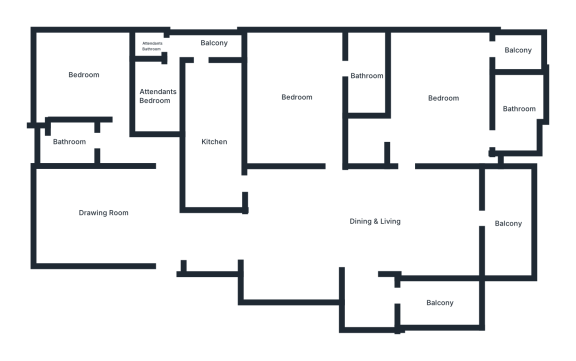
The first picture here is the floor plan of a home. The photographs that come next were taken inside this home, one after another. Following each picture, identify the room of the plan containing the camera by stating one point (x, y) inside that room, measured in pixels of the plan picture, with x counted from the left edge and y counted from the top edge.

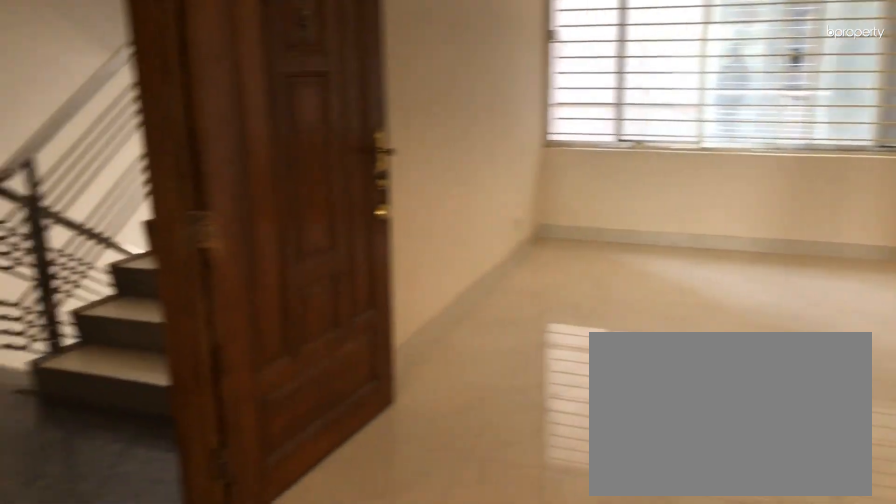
(105, 213)
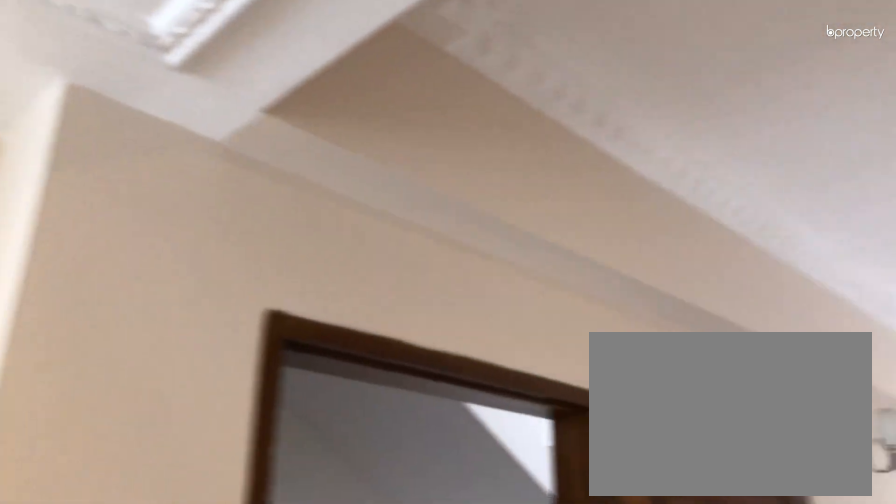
(105, 213)
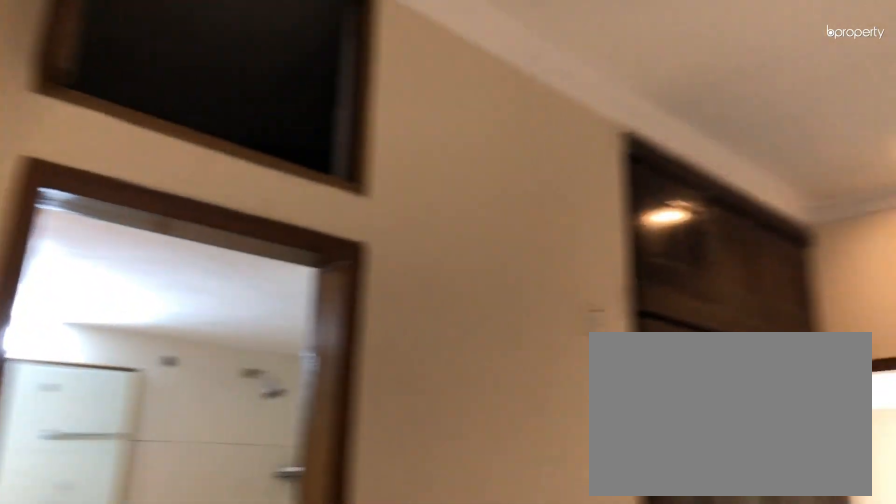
(297, 97)
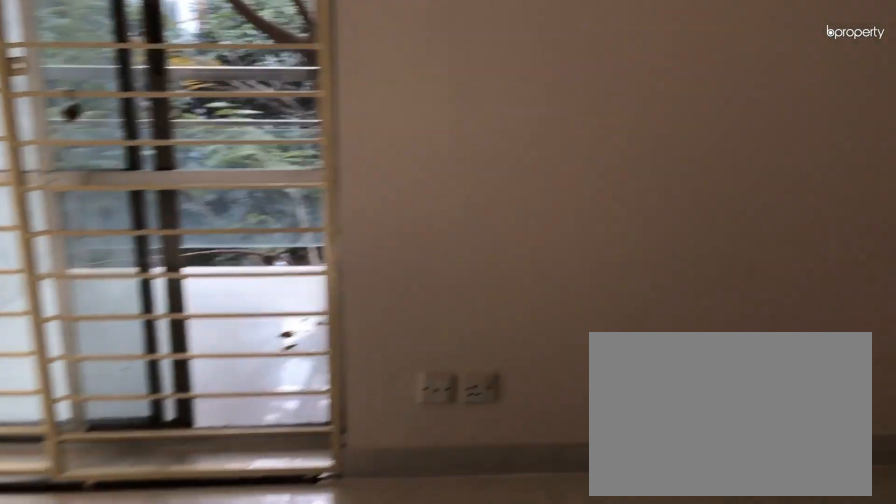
(444, 99)
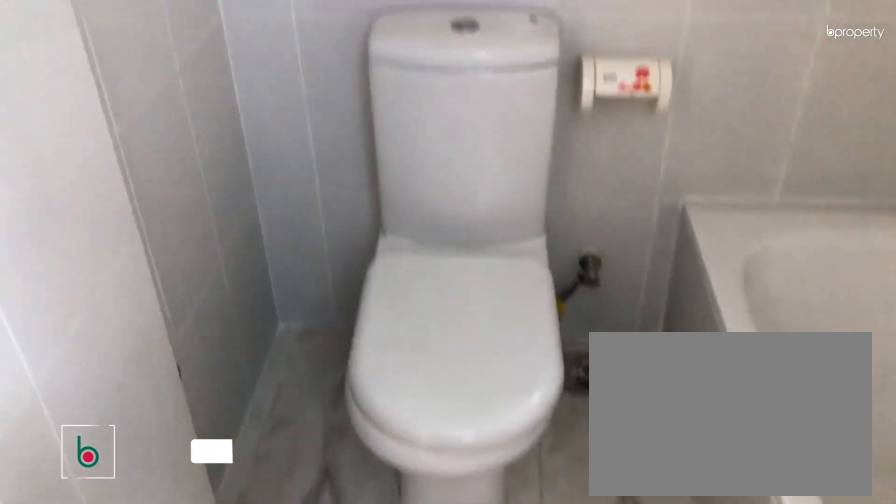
(519, 109)
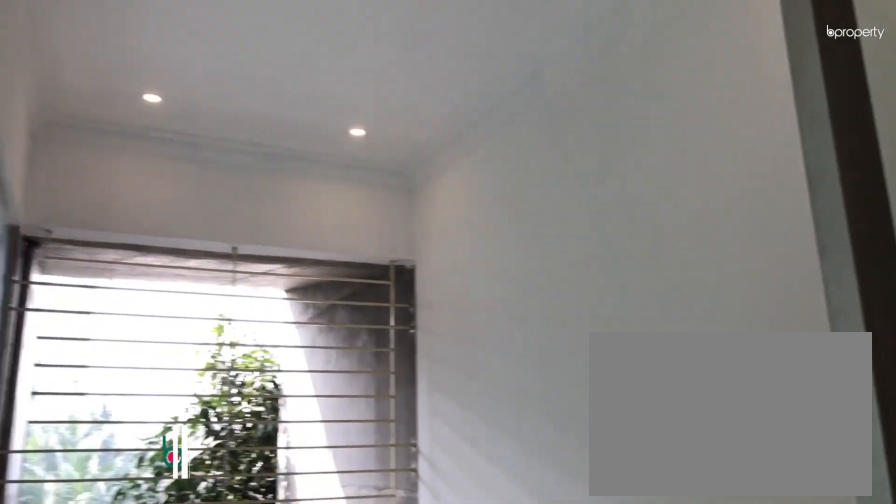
(438, 303)
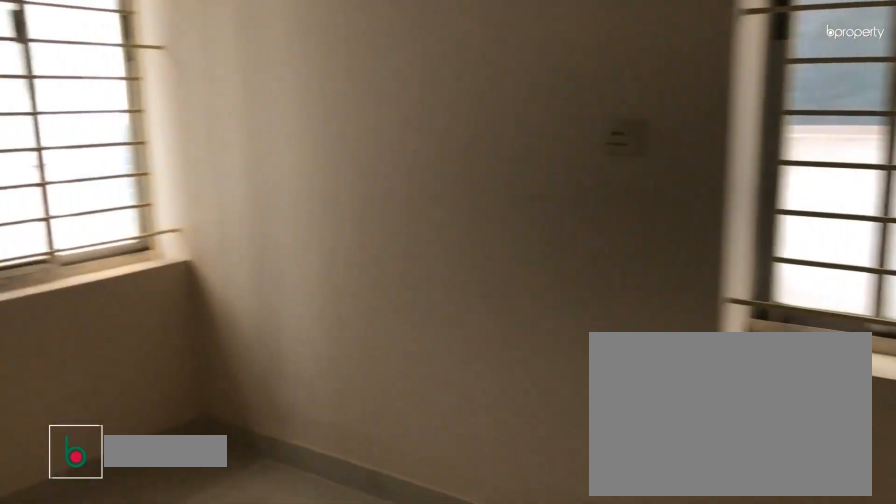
(85, 76)
